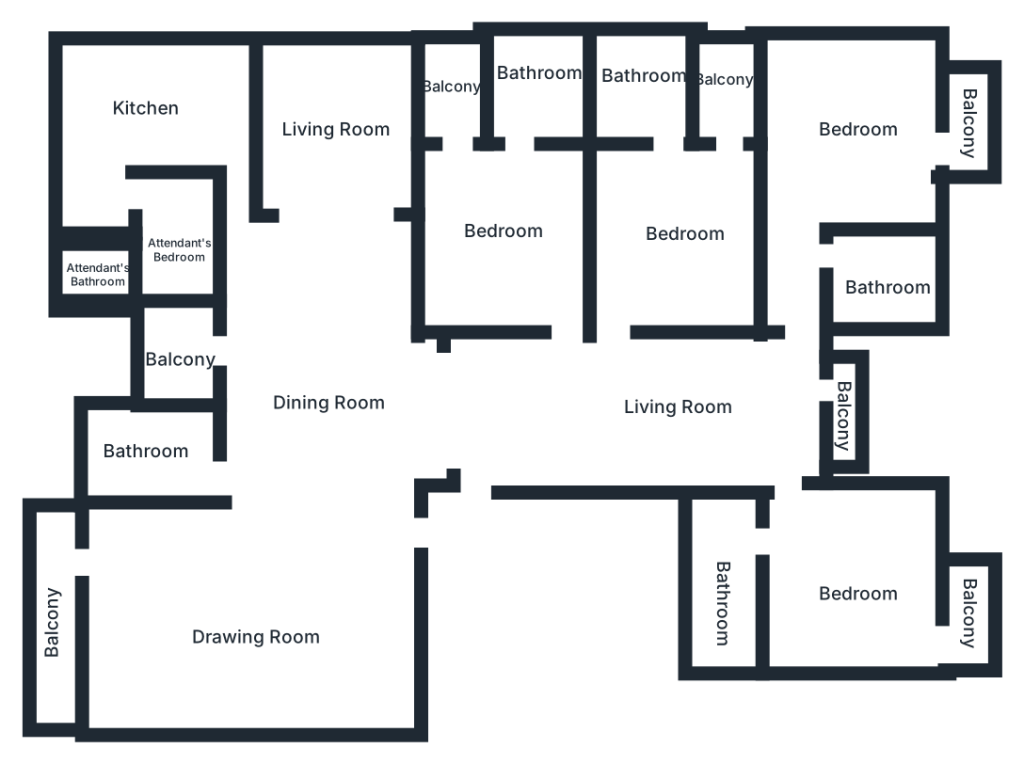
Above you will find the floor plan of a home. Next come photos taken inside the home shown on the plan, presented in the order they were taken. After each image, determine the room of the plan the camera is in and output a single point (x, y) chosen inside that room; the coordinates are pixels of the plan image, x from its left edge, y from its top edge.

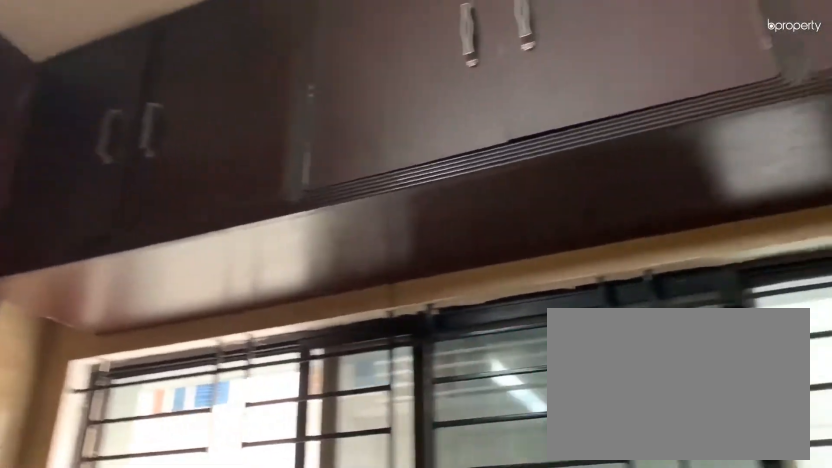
(140, 100)
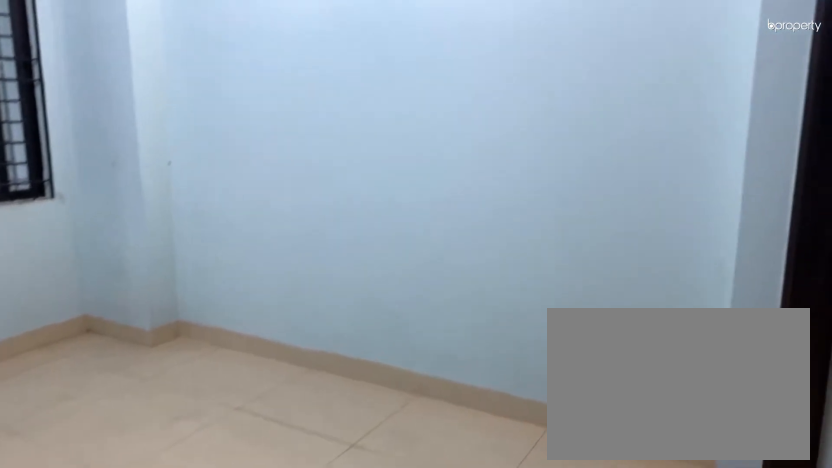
(327, 109)
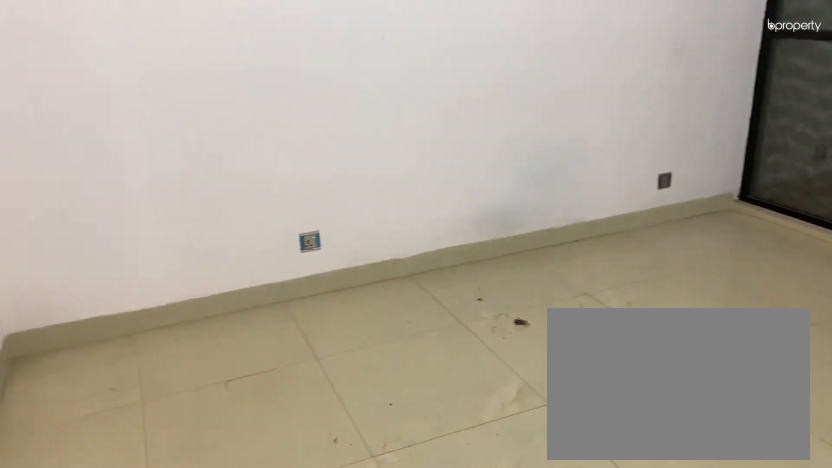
(499, 217)
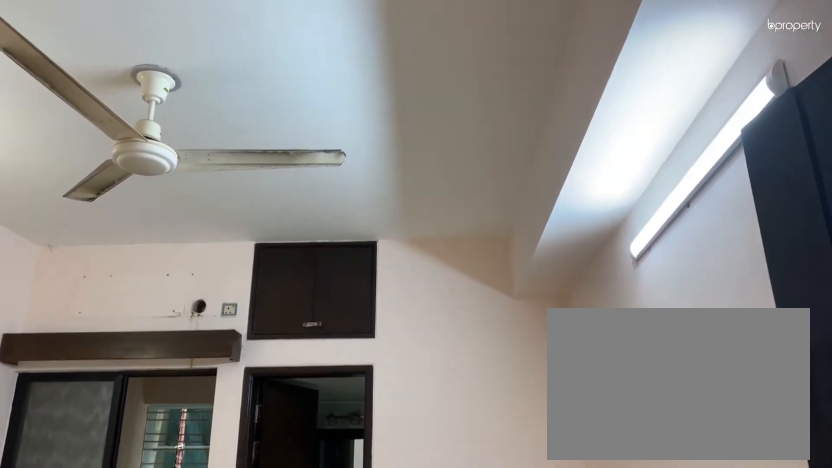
(499, 217)
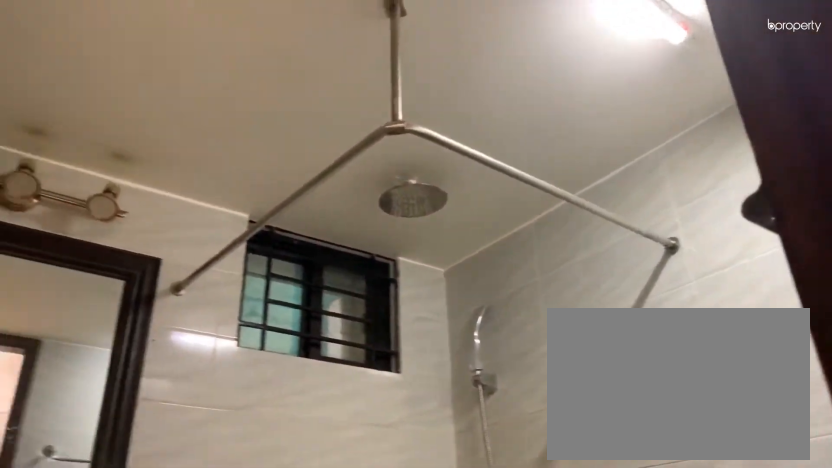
(529, 83)
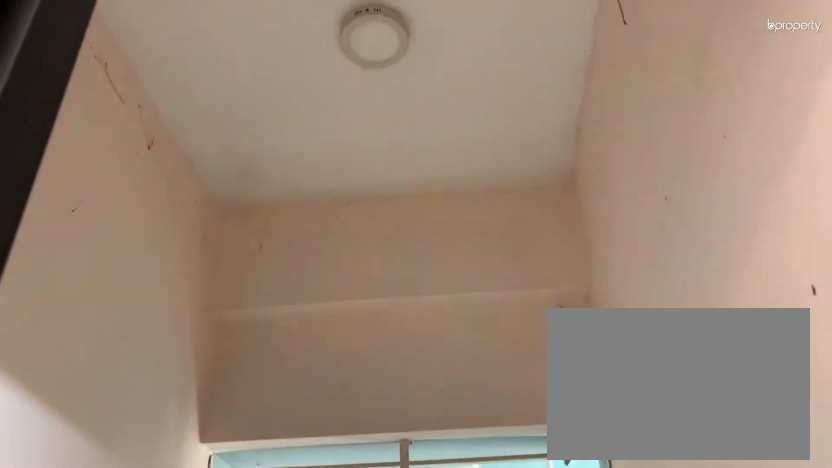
(450, 91)
